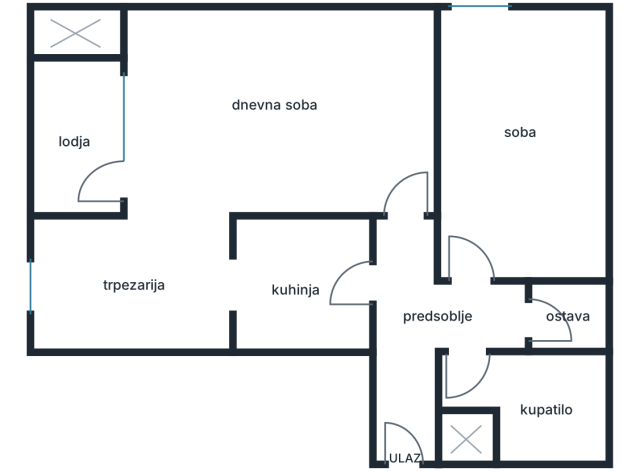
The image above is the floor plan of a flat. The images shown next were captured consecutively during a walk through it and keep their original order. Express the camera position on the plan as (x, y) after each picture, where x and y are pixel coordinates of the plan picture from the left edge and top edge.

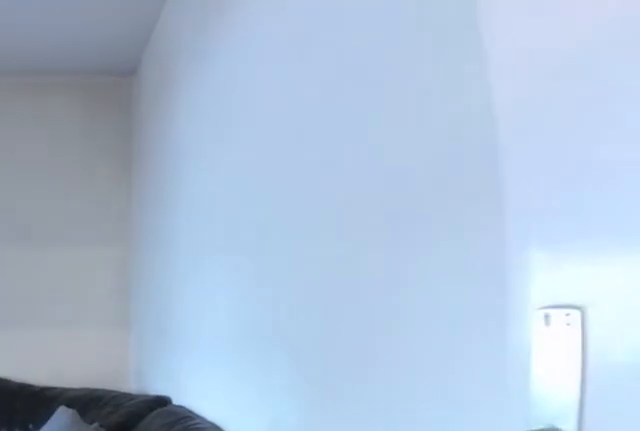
(406, 216)
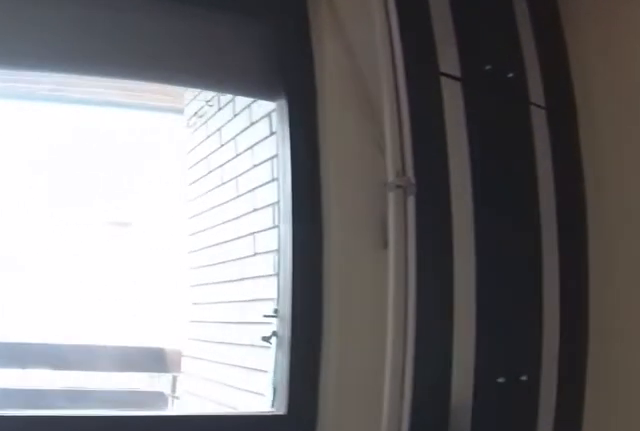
(184, 156)
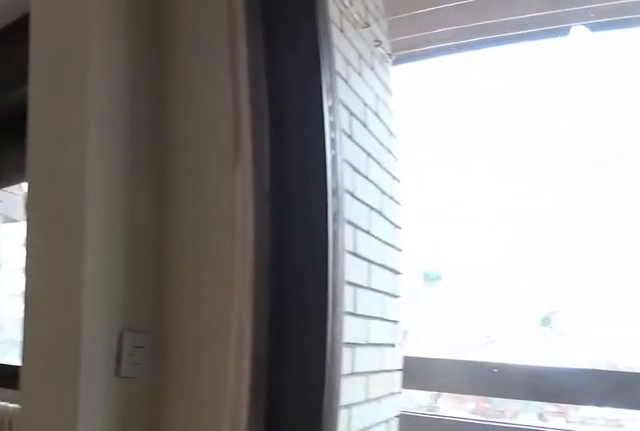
(158, 134)
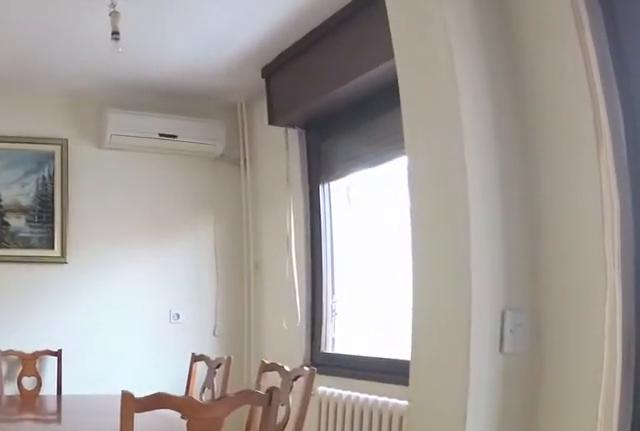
(155, 163)
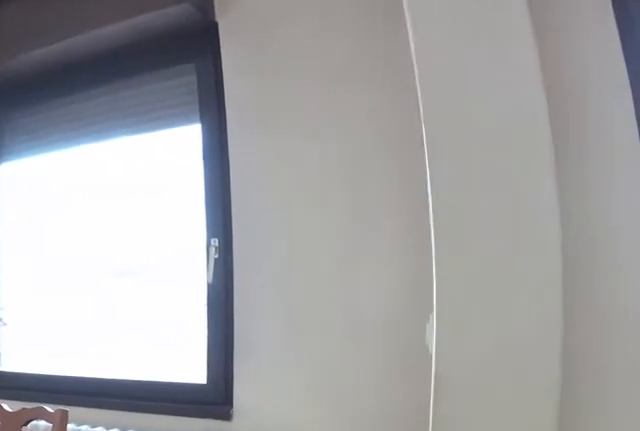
(155, 187)
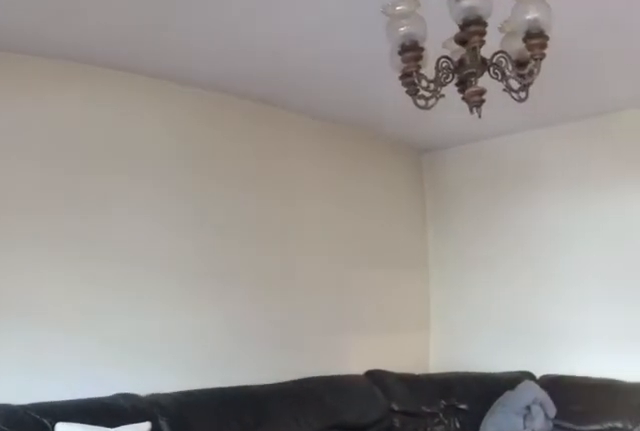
(151, 165)
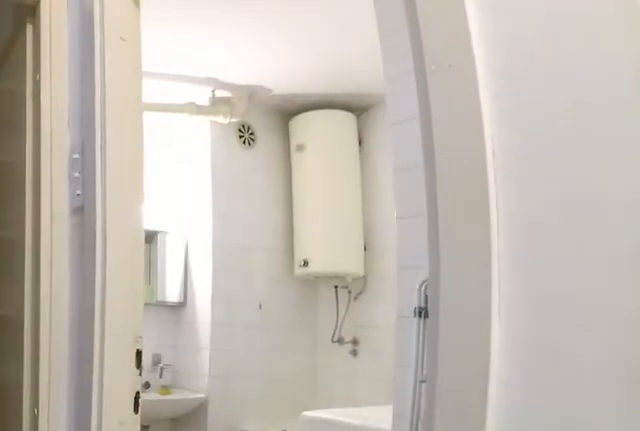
(377, 303)
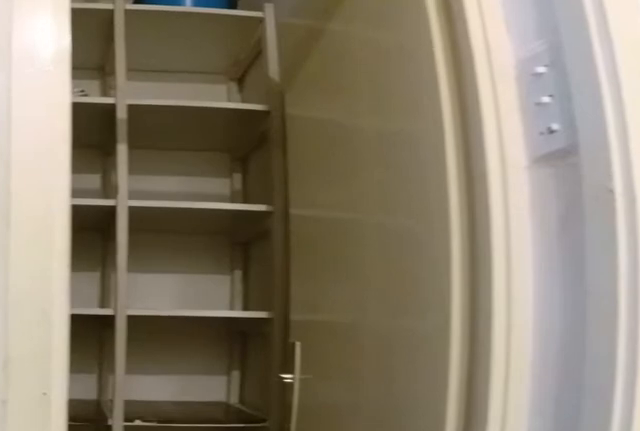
(468, 307)
